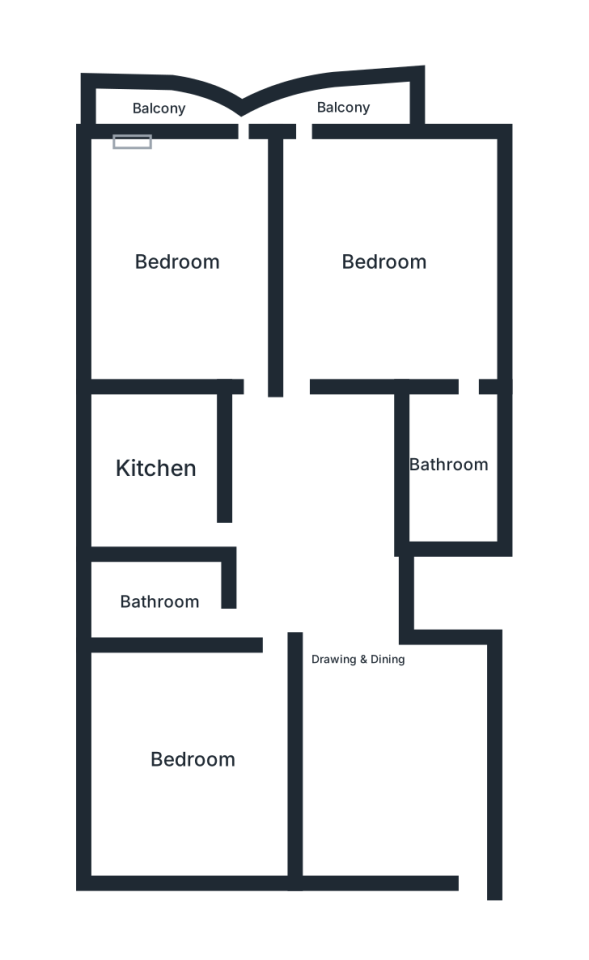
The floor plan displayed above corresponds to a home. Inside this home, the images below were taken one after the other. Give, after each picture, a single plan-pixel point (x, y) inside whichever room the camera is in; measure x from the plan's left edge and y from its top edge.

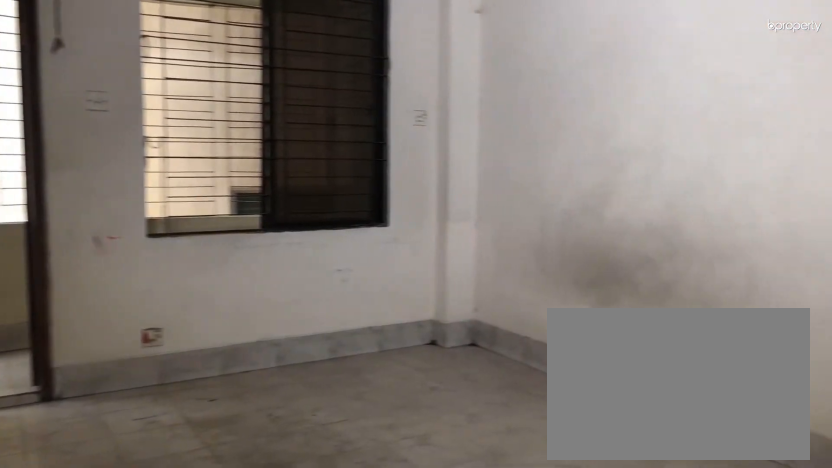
(389, 258)
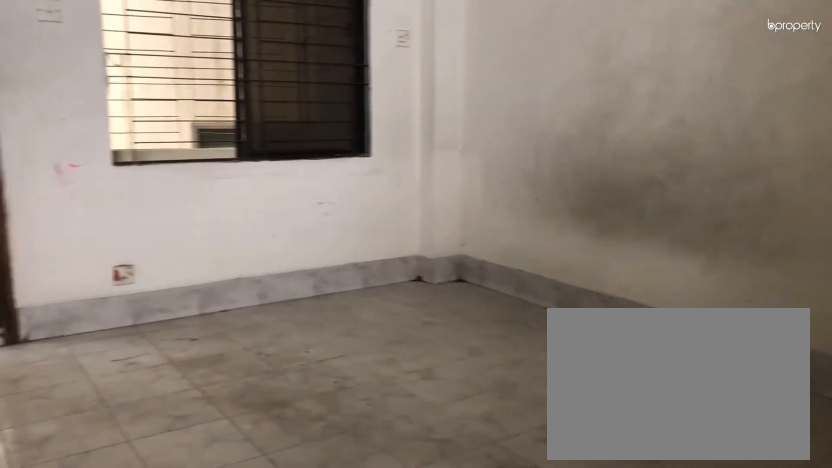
(389, 258)
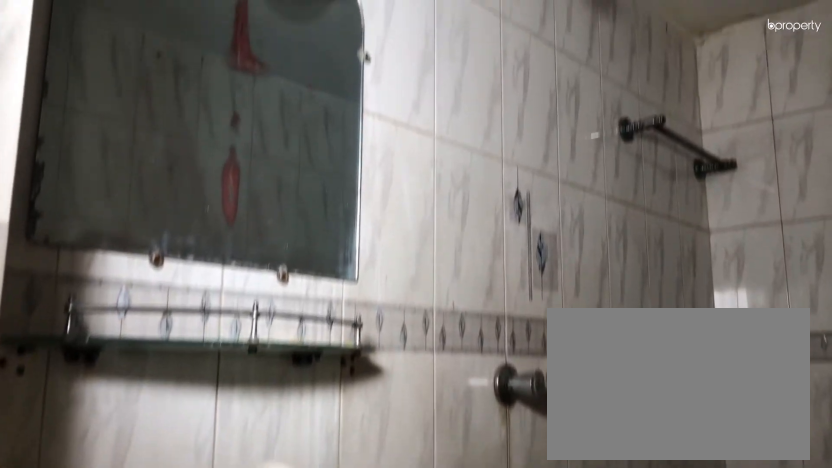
(444, 464)
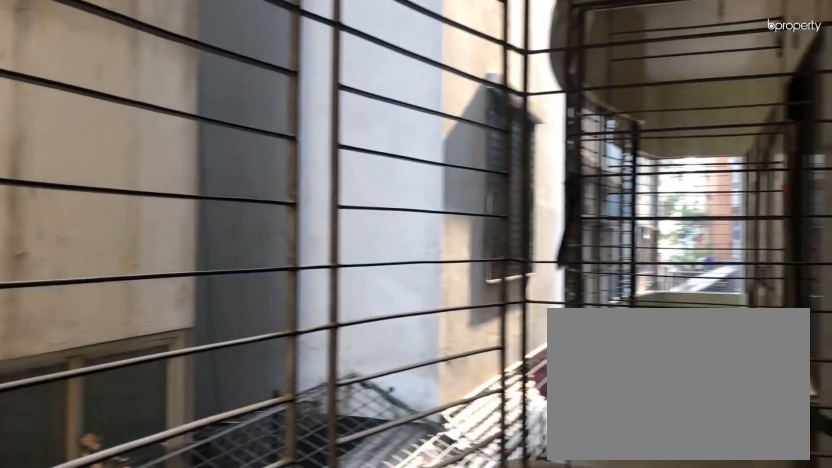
(340, 108)
